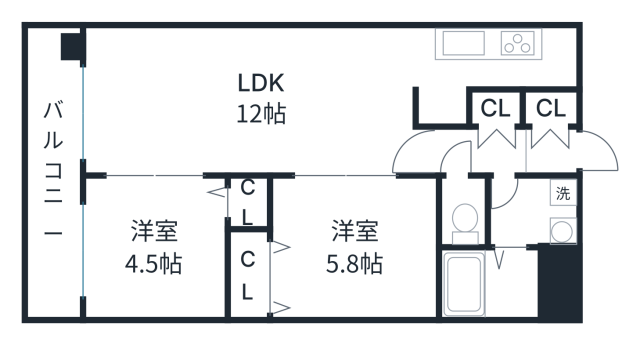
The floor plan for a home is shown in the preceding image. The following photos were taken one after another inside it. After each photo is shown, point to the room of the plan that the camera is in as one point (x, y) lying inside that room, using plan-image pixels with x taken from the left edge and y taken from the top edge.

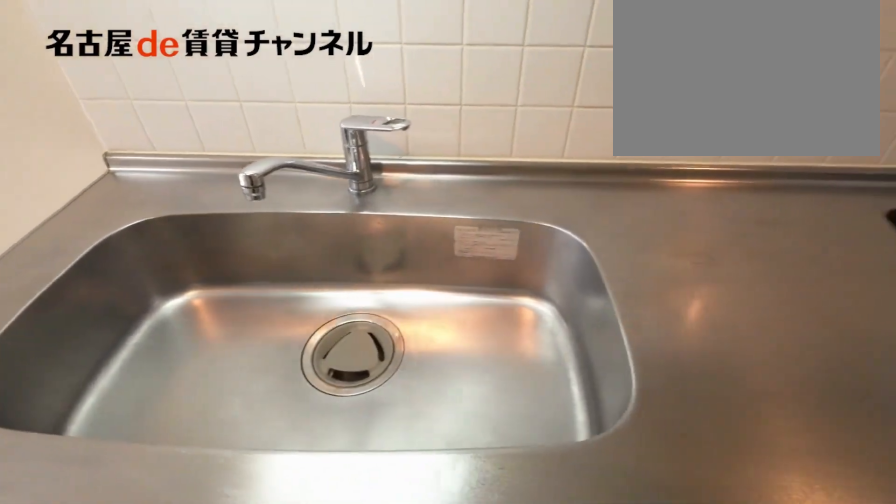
(497, 58)
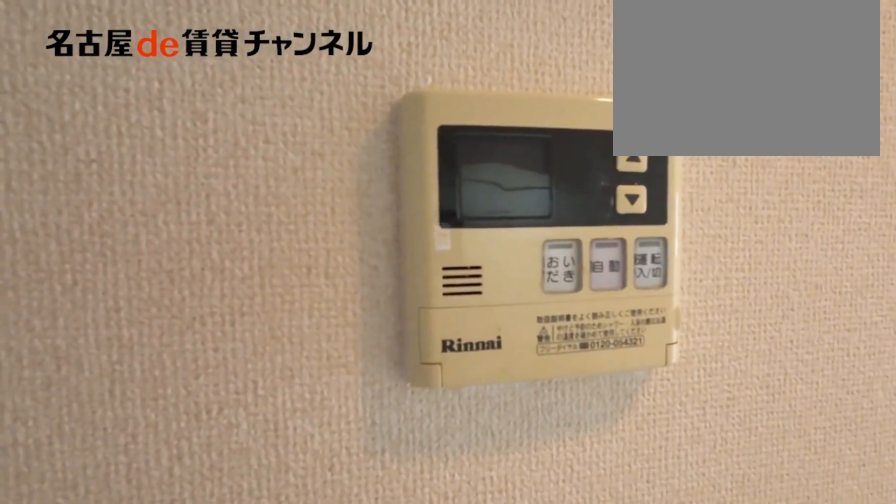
(497, 58)
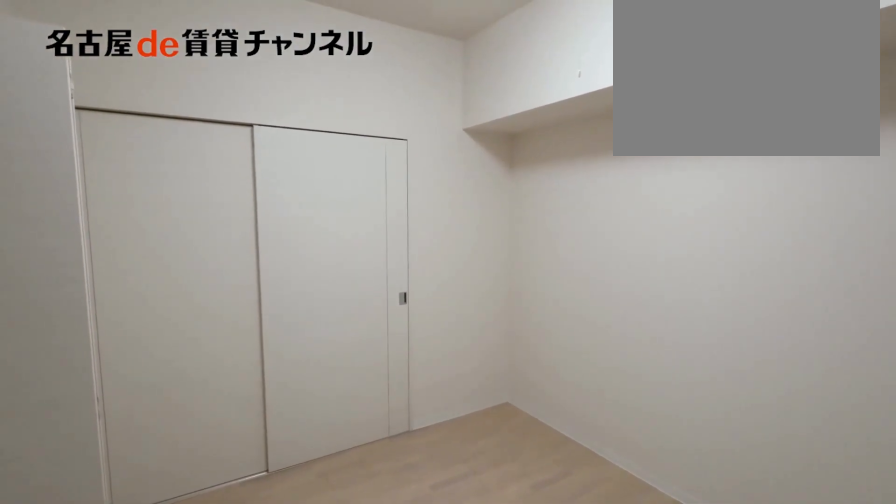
(339, 248)
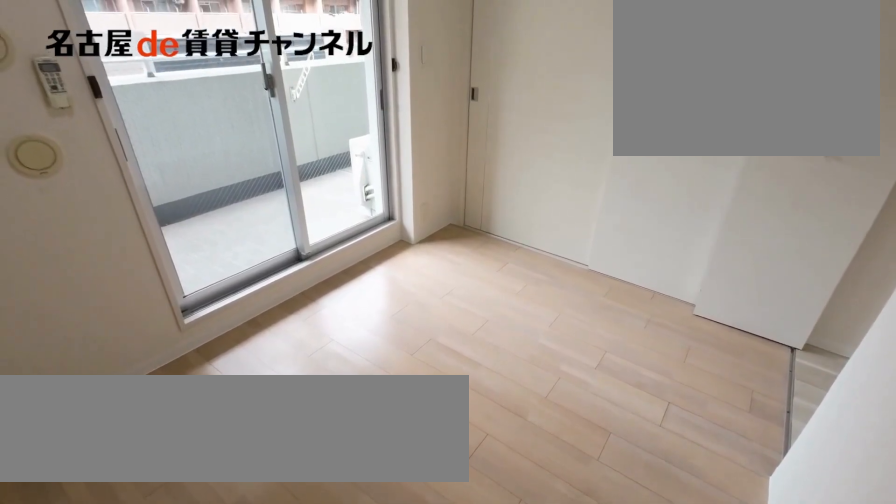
(164, 239)
